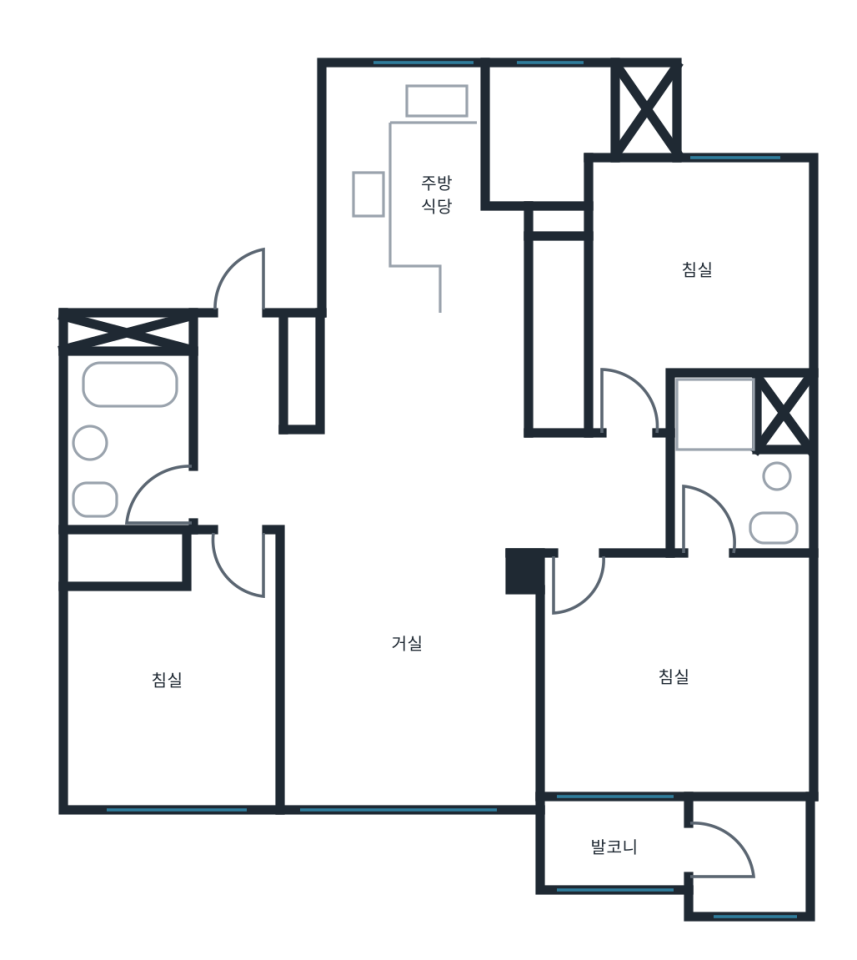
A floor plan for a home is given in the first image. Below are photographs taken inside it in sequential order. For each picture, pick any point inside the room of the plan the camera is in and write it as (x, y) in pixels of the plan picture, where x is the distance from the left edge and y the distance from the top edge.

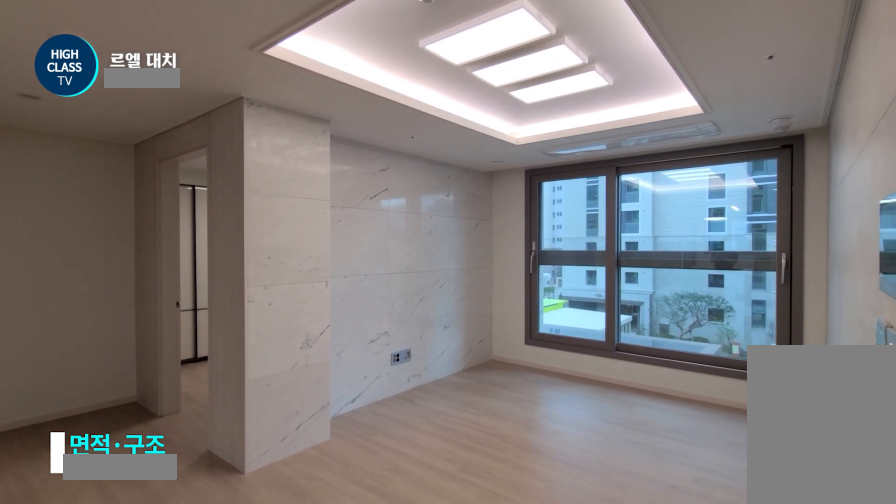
(408, 619)
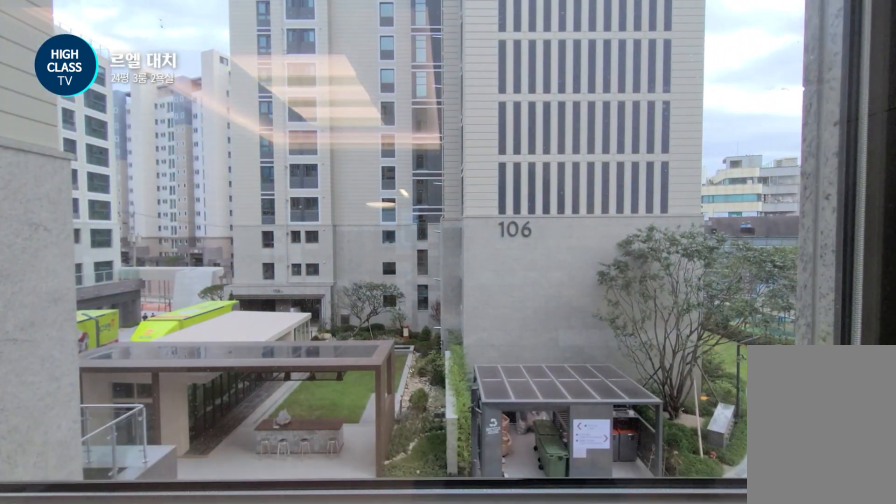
(408, 619)
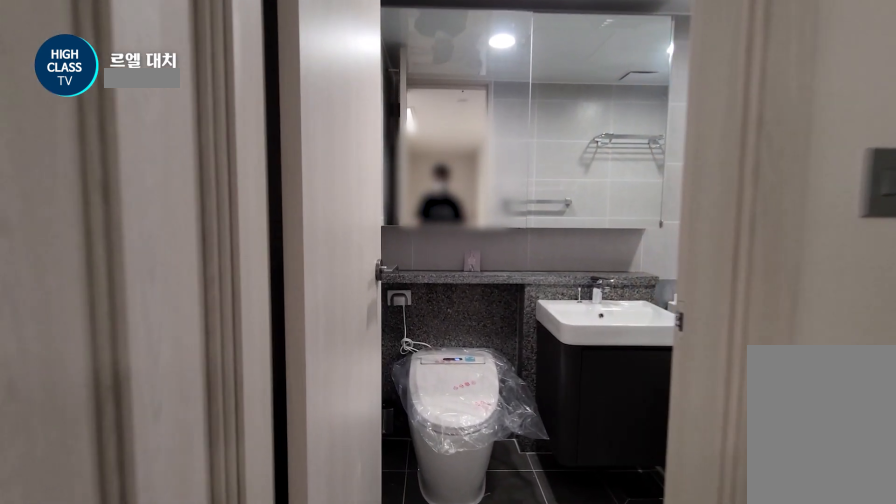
(261, 482)
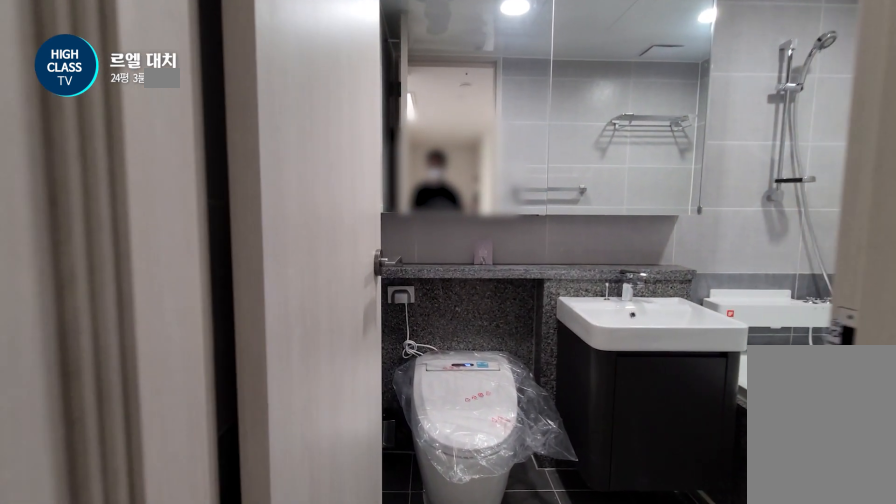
(261, 482)
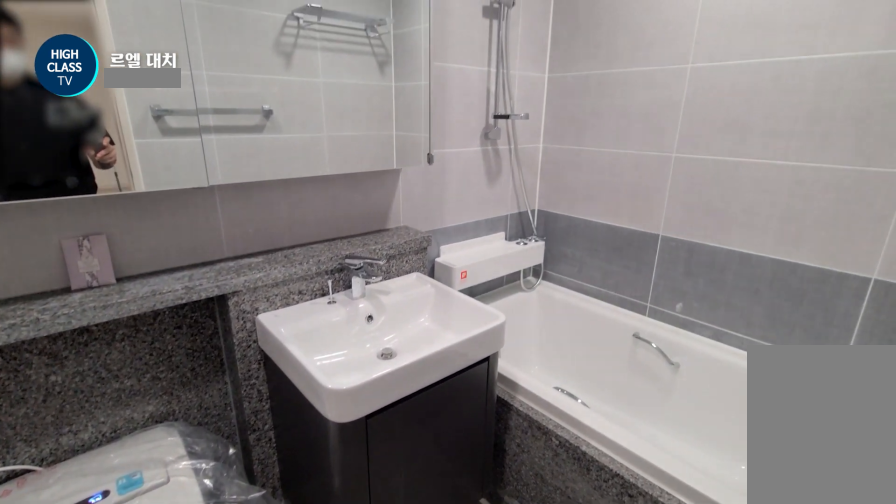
(124, 441)
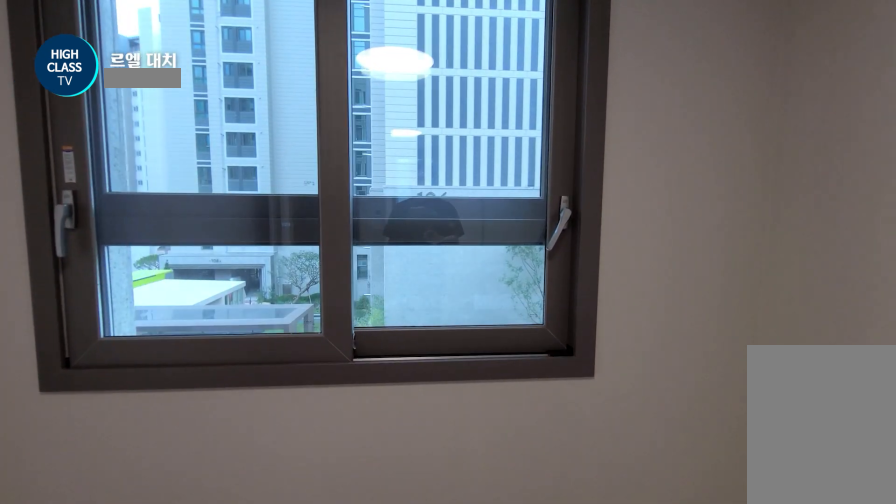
(173, 669)
